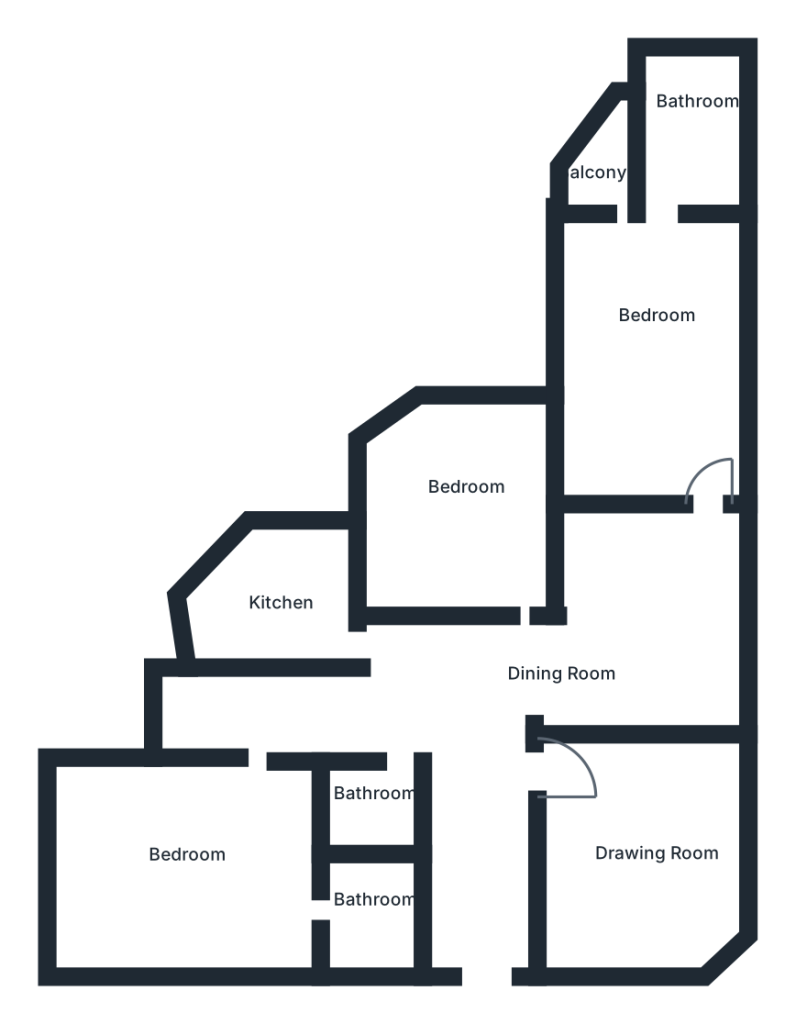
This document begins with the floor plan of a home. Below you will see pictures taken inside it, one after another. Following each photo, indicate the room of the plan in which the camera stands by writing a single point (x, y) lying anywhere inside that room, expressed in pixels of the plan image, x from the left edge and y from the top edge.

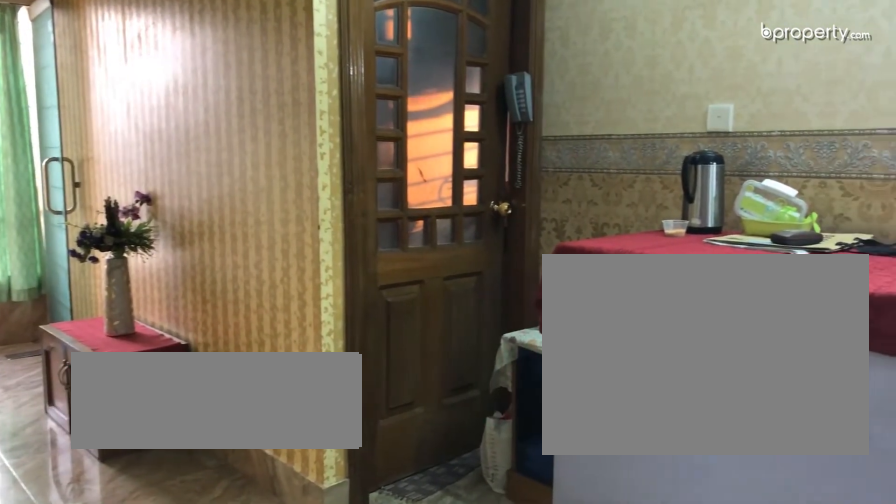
(460, 693)
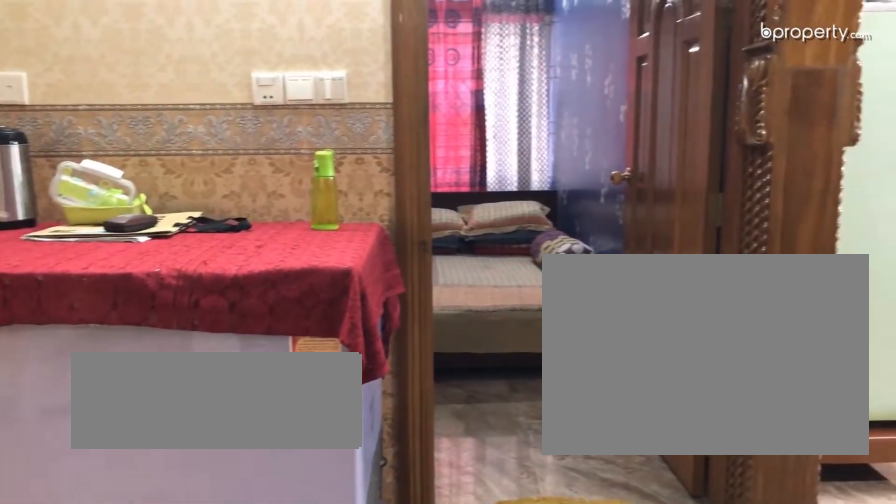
(460, 693)
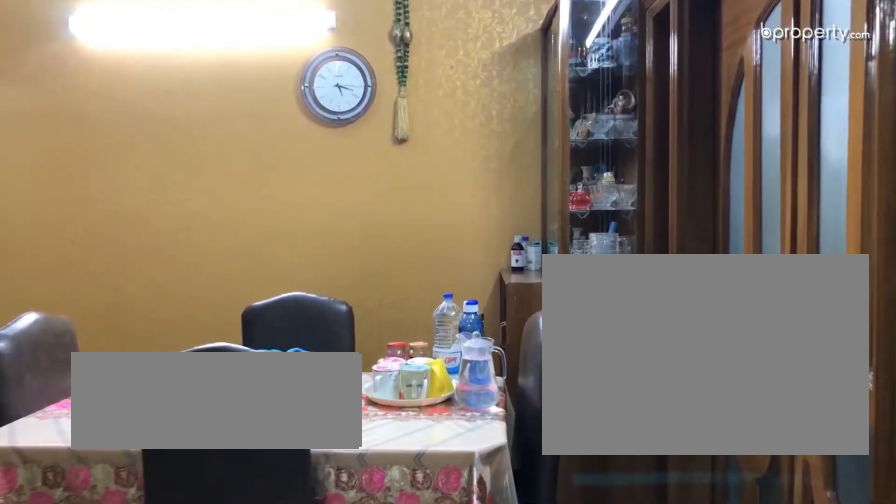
(653, 646)
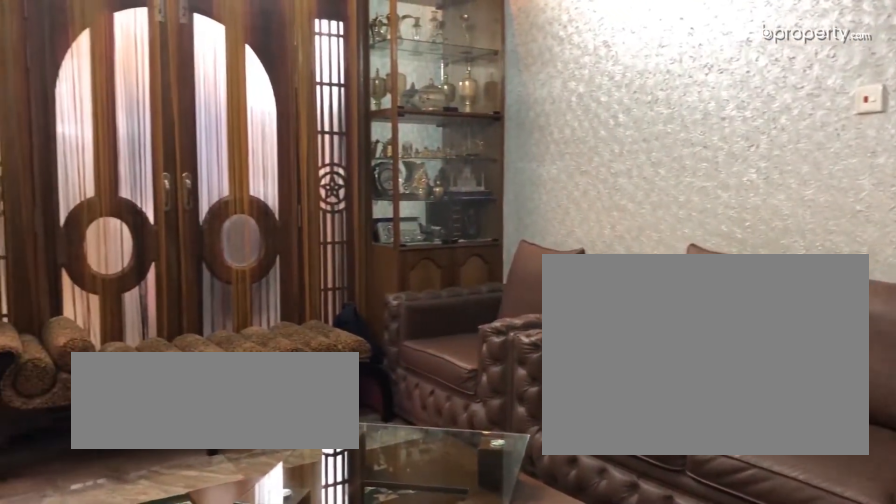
(654, 856)
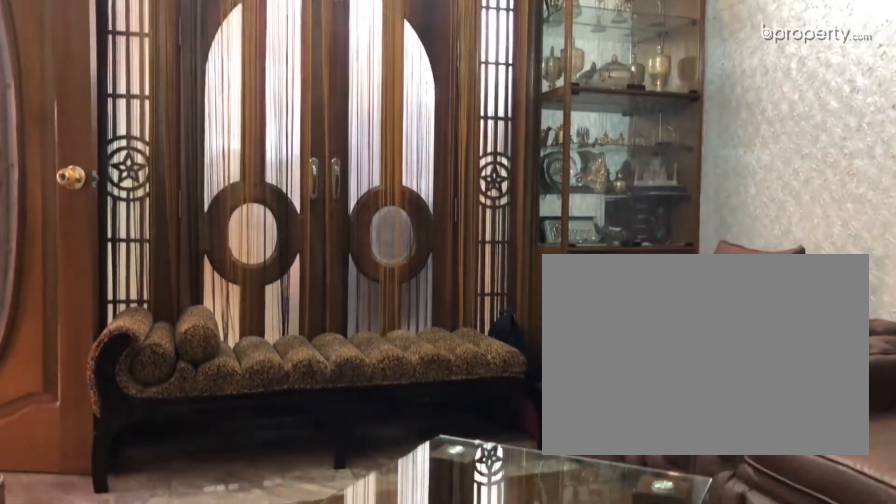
(649, 849)
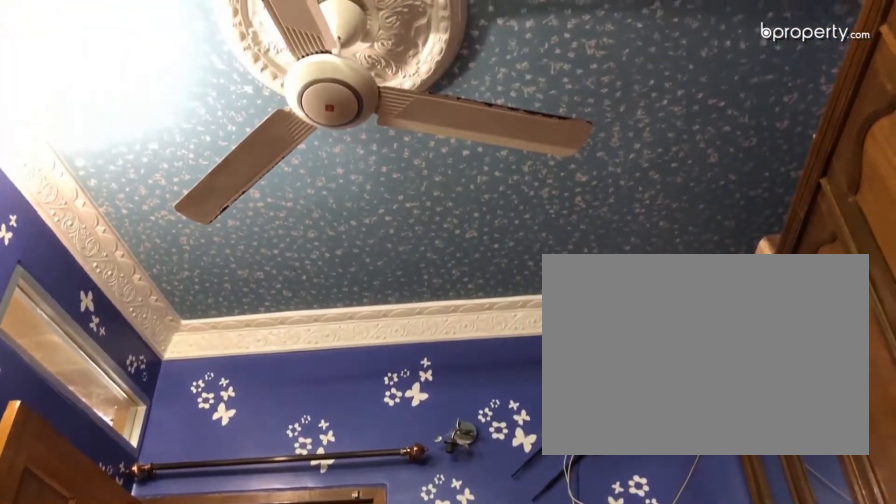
(473, 515)
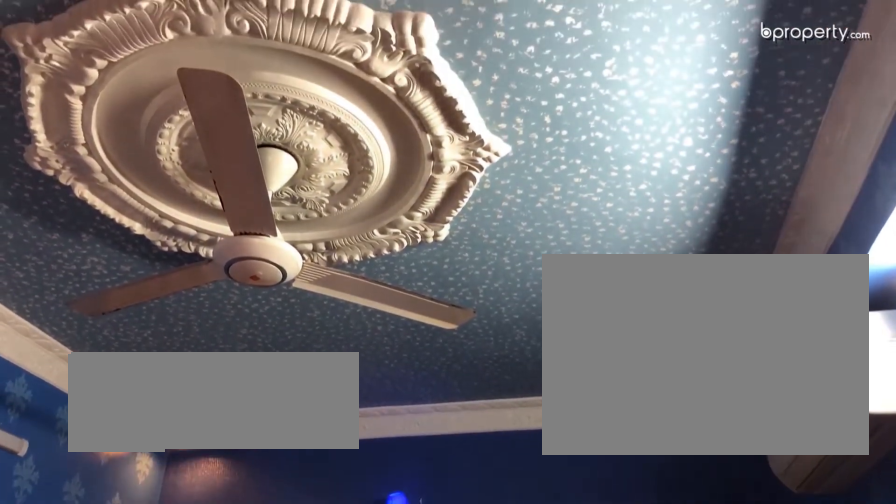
(676, 323)
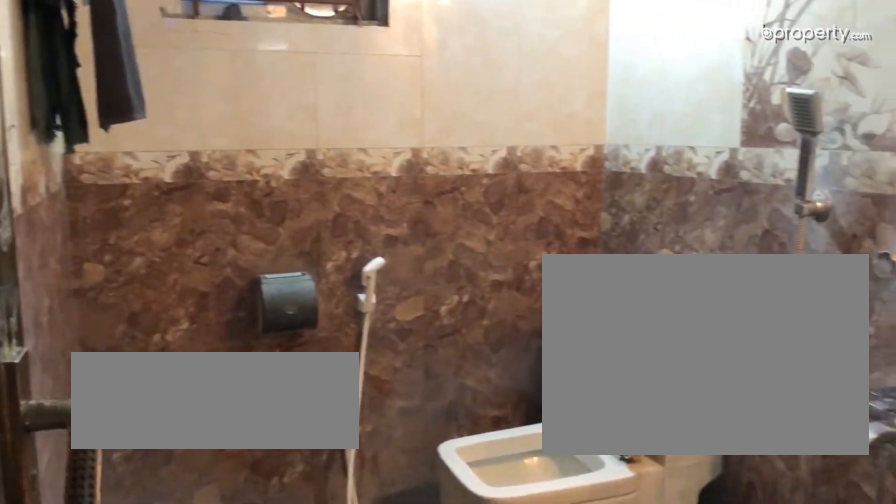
(687, 137)
